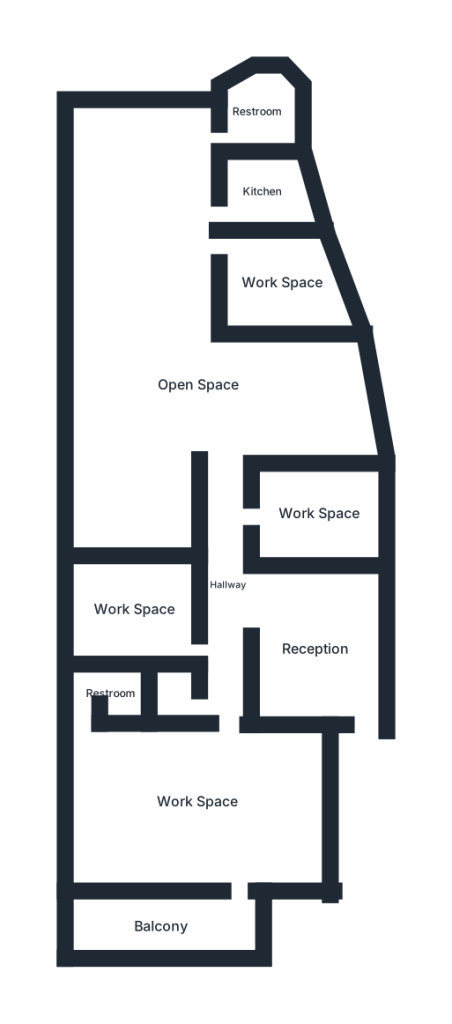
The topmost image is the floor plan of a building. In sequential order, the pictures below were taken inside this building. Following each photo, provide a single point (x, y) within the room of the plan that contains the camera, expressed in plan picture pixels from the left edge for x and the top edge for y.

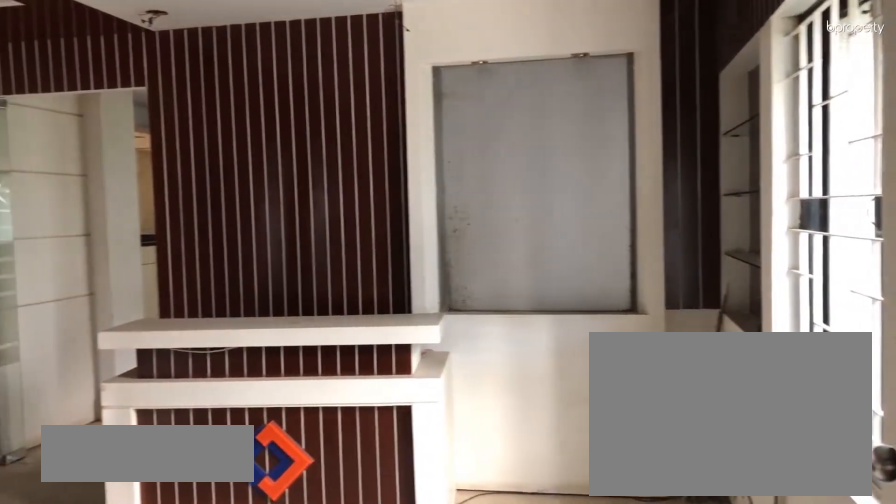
(316, 648)
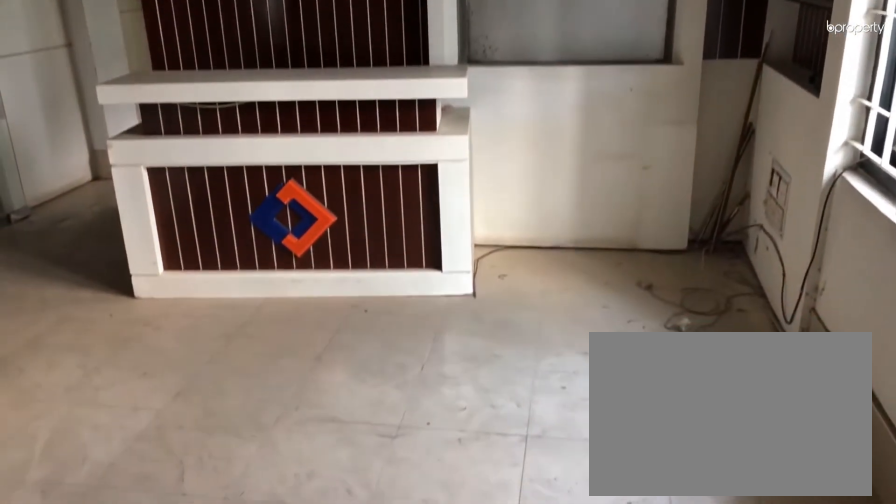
(315, 647)
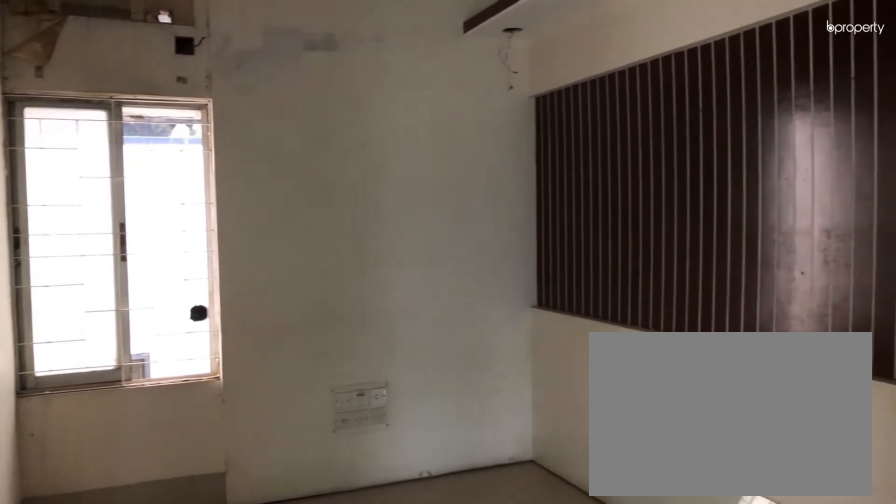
(136, 613)
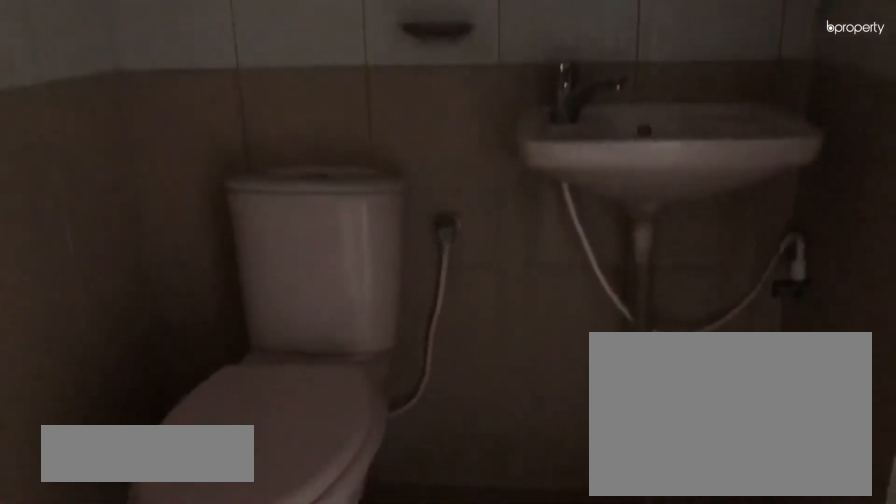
(176, 698)
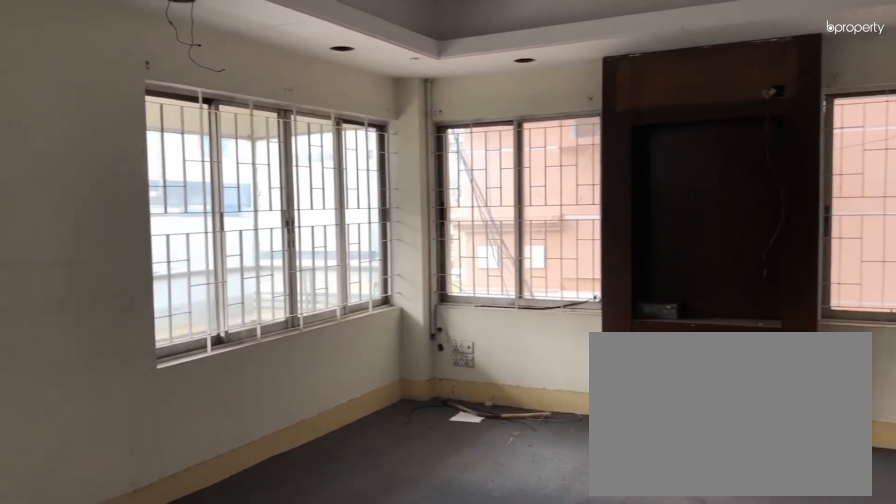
(197, 803)
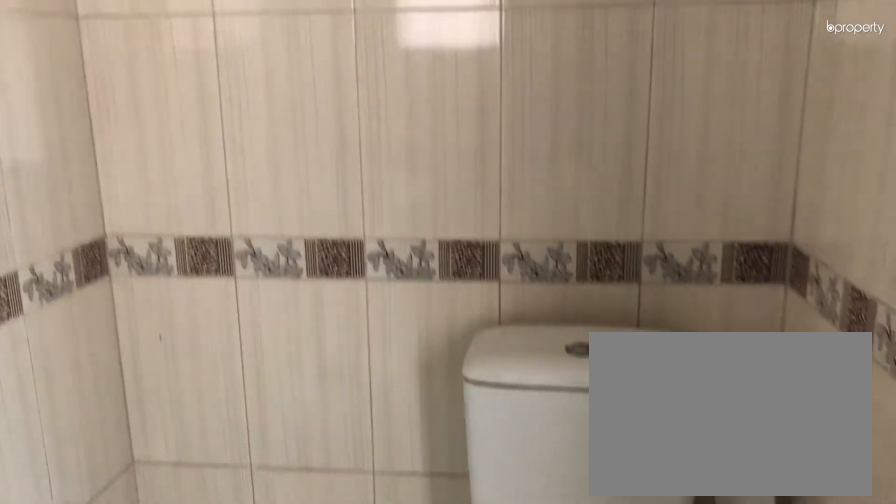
(105, 698)
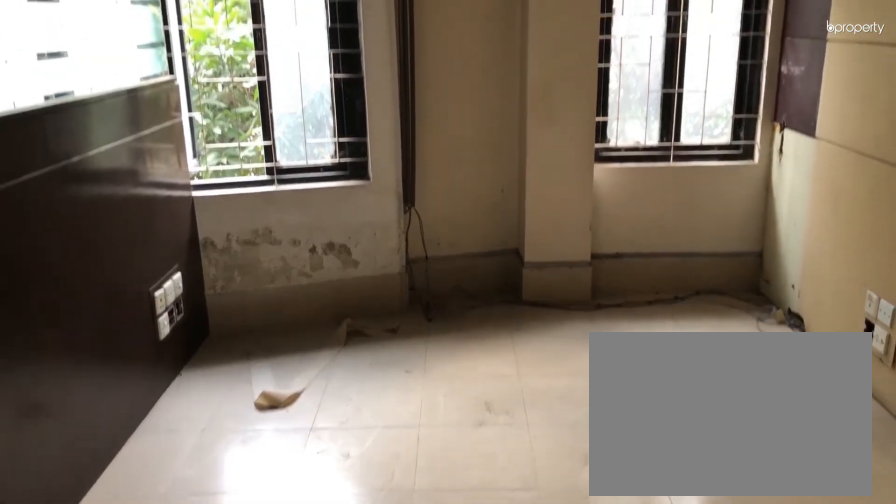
(319, 512)
